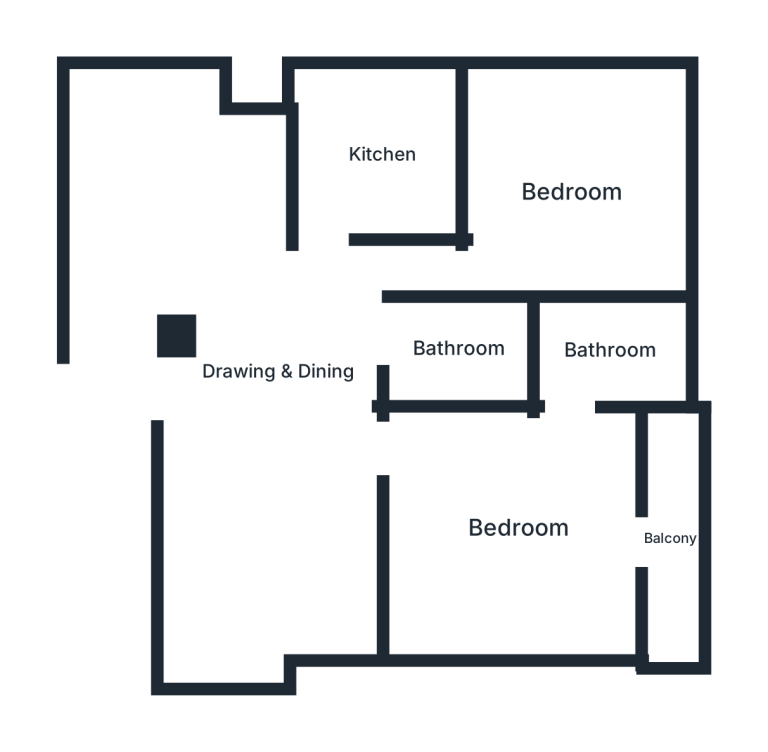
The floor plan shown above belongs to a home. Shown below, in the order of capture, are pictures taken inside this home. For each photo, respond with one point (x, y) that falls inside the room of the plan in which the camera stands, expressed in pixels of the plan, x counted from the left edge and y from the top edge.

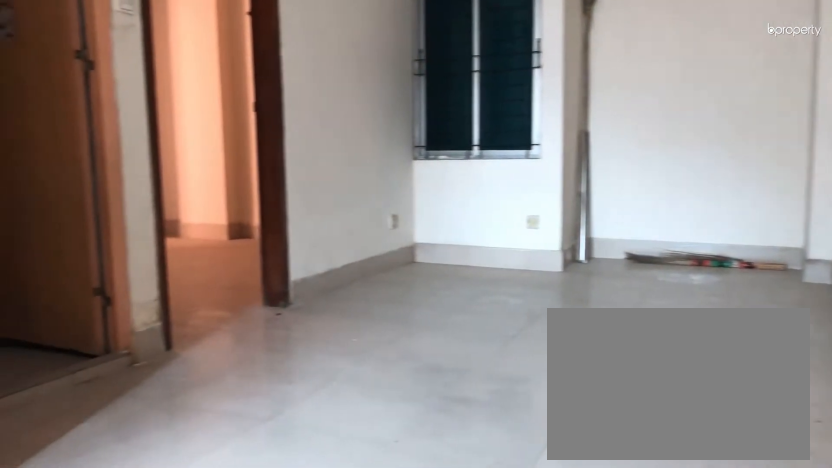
(276, 366)
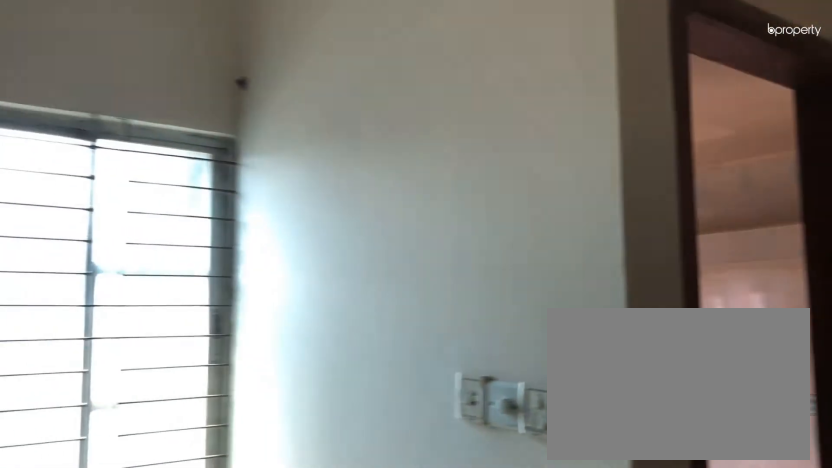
(276, 365)
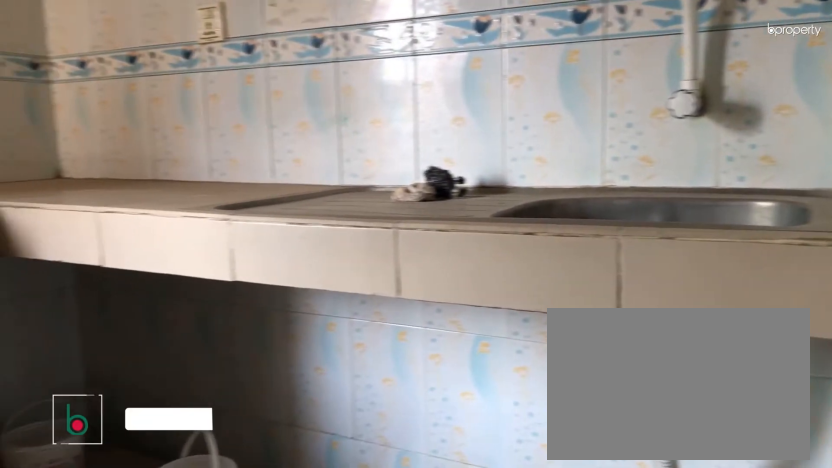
(381, 155)
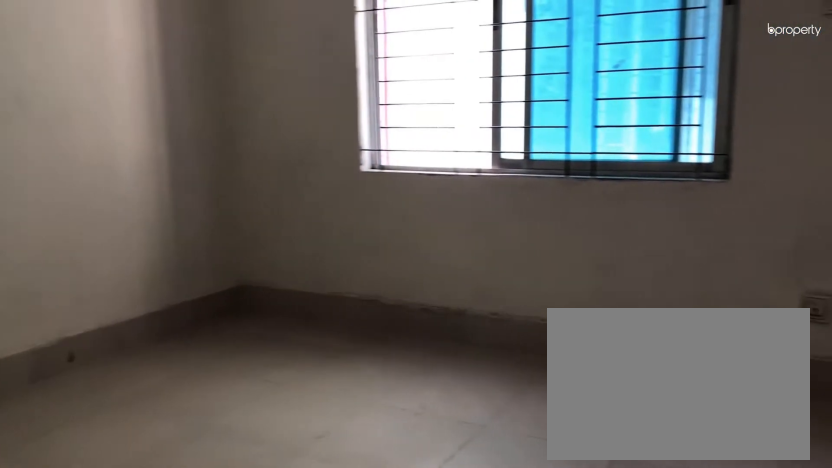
(572, 190)
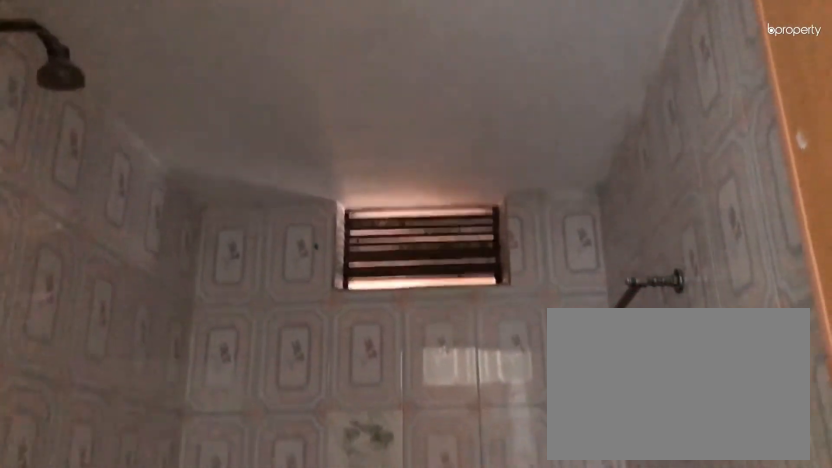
(462, 348)
